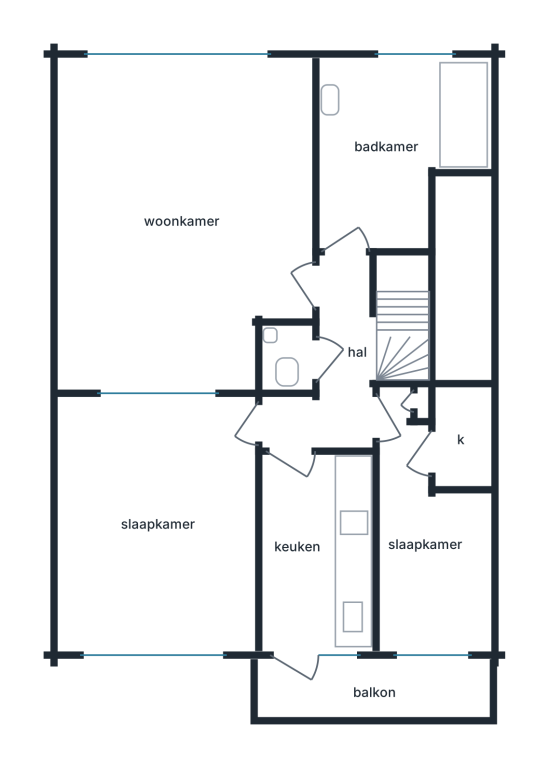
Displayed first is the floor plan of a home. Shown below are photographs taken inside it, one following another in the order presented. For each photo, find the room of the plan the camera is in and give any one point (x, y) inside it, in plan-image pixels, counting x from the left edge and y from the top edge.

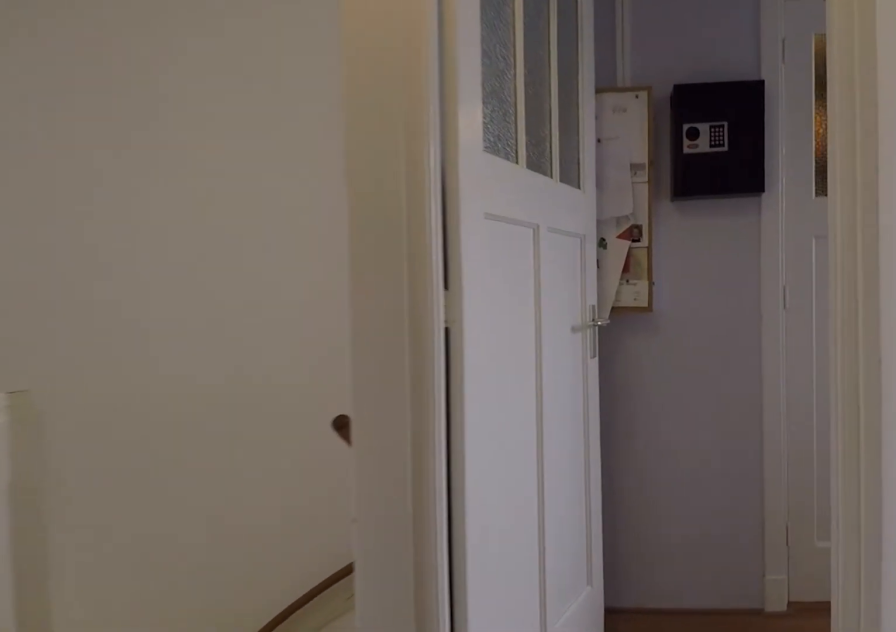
(334, 365)
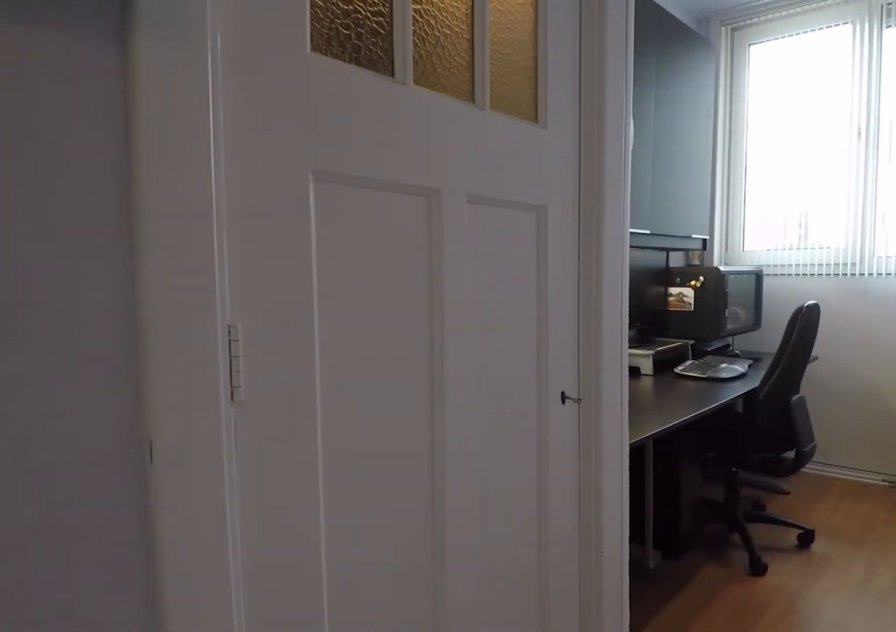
(426, 543)
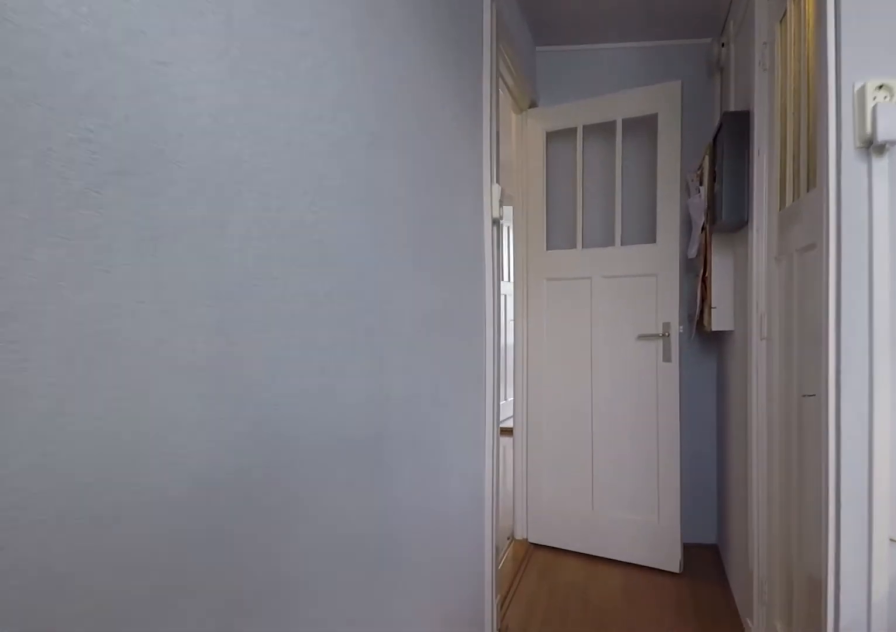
(426, 543)
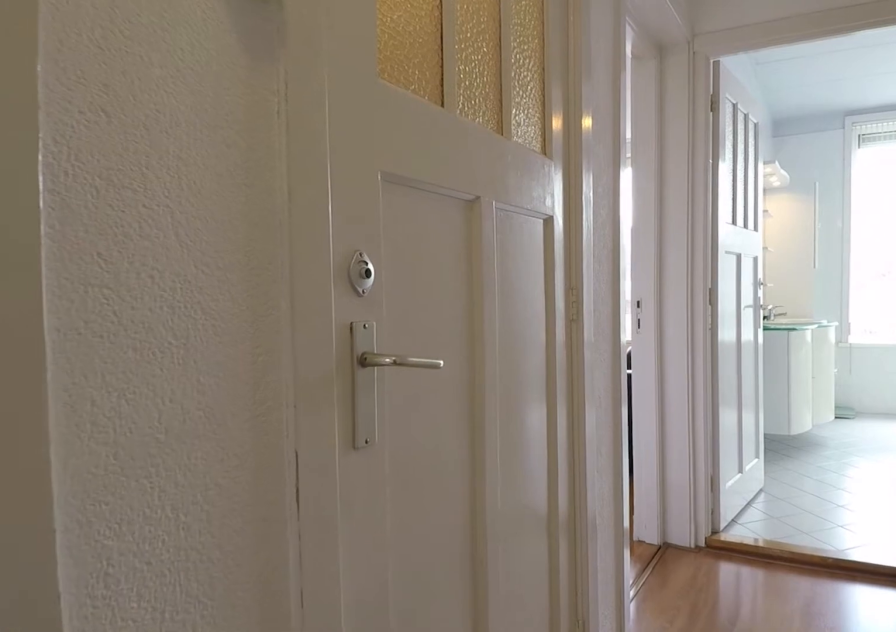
(334, 366)
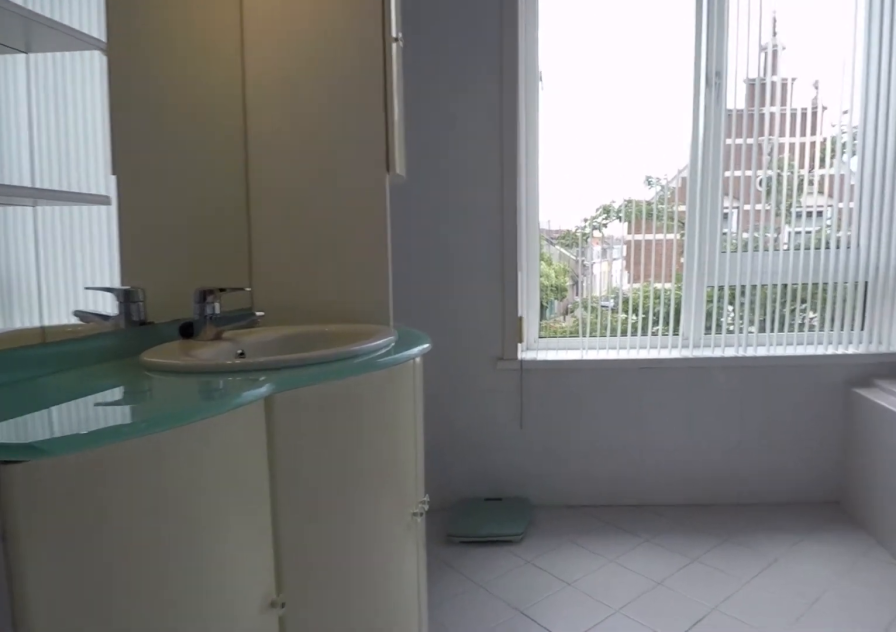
(392, 146)
